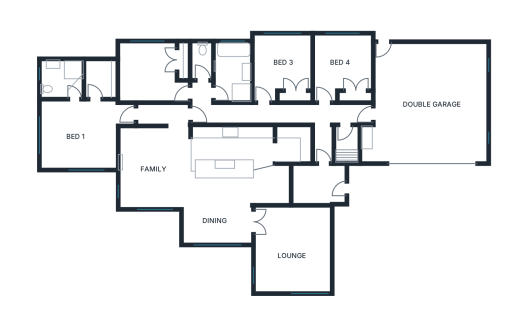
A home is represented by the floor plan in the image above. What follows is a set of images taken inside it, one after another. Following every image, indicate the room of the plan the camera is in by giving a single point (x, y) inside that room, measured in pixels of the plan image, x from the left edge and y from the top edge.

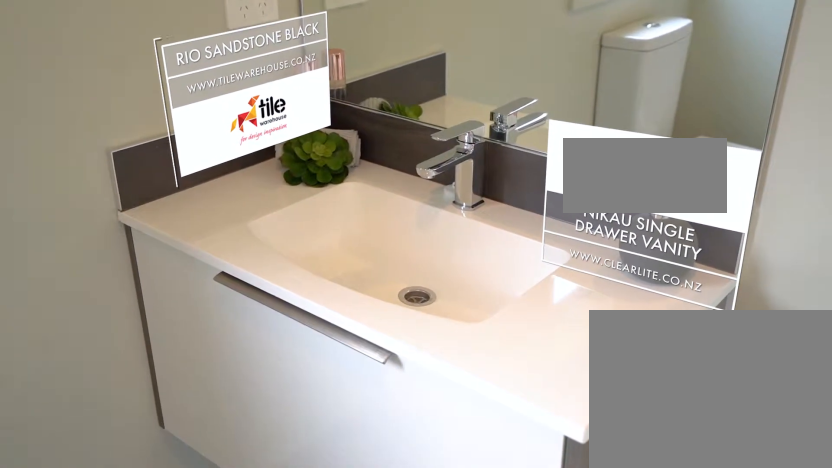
(63, 79)
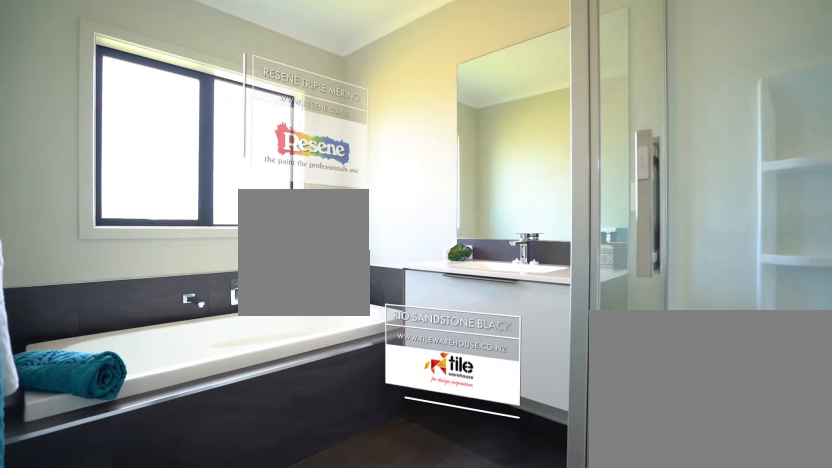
(232, 72)
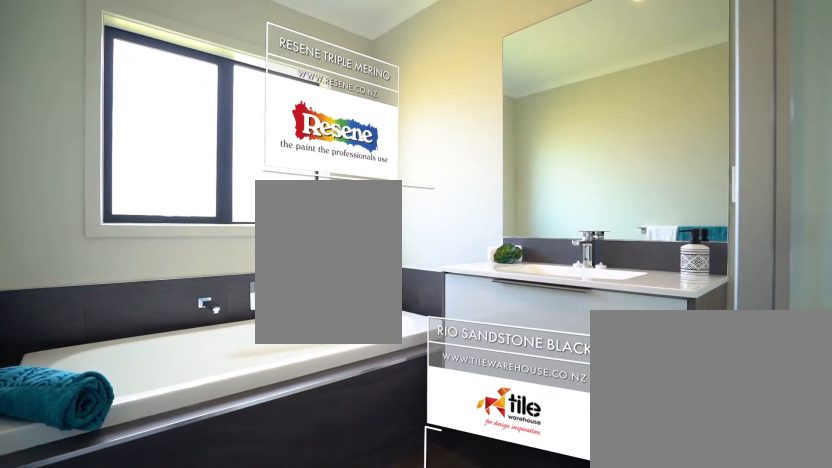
(232, 72)
